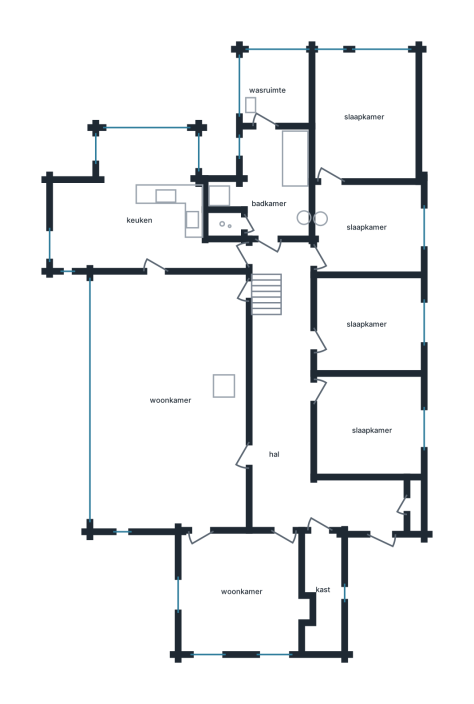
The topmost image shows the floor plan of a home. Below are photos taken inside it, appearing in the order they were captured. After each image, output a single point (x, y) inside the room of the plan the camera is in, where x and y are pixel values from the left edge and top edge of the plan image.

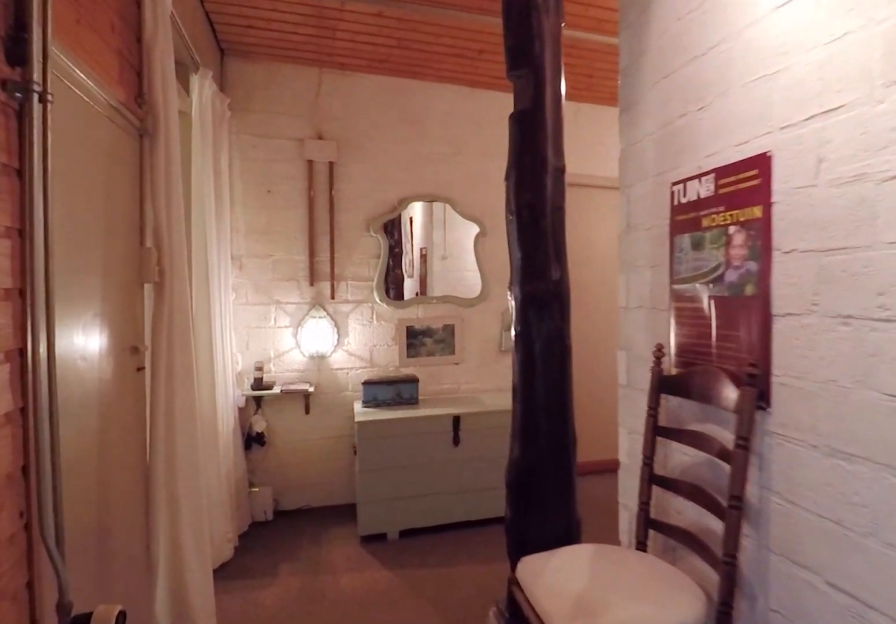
(300, 416)
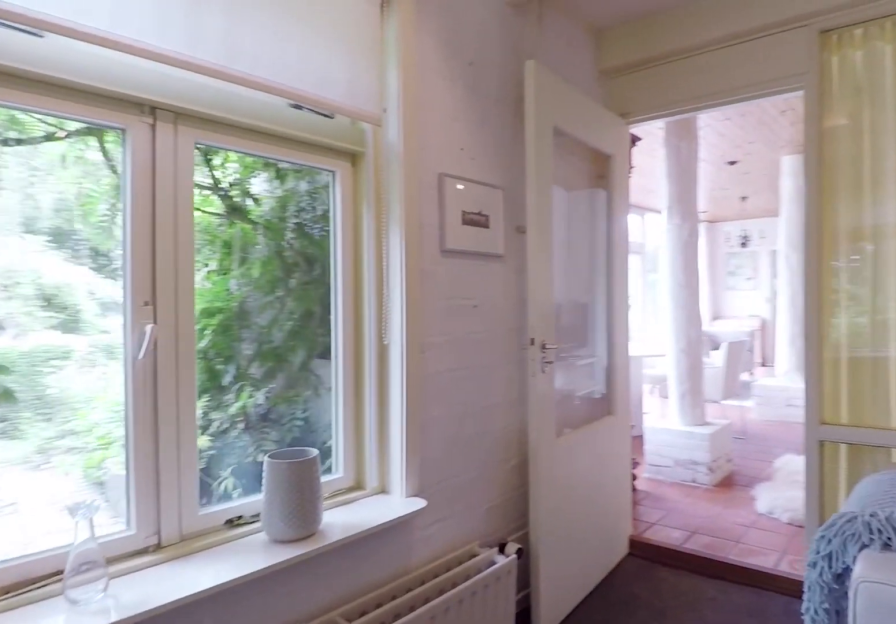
(241, 591)
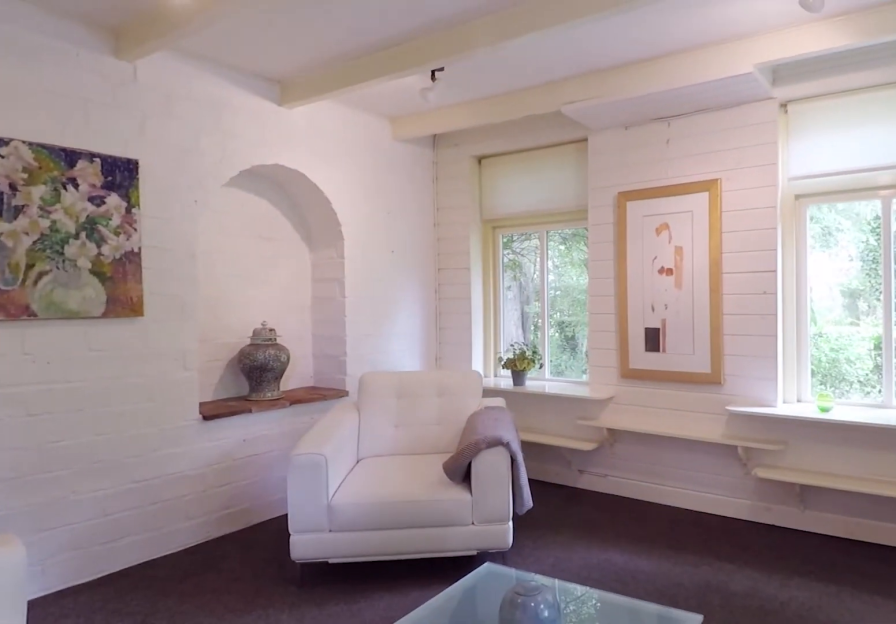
(241, 591)
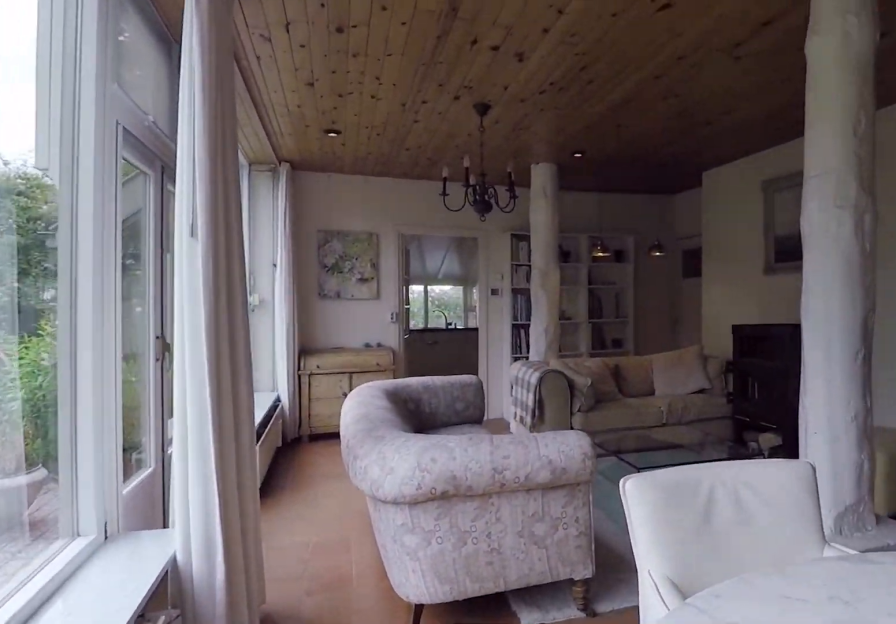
(171, 400)
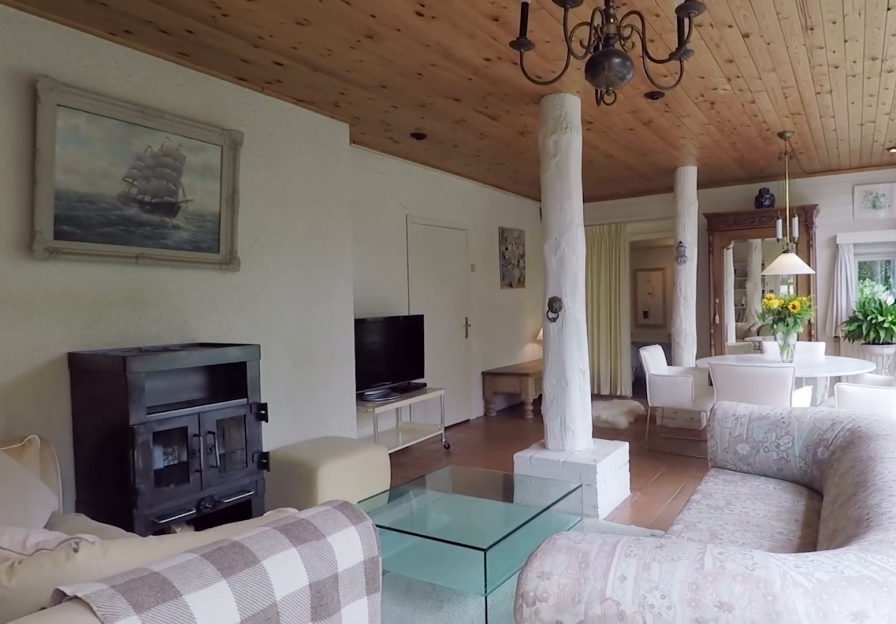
(171, 400)
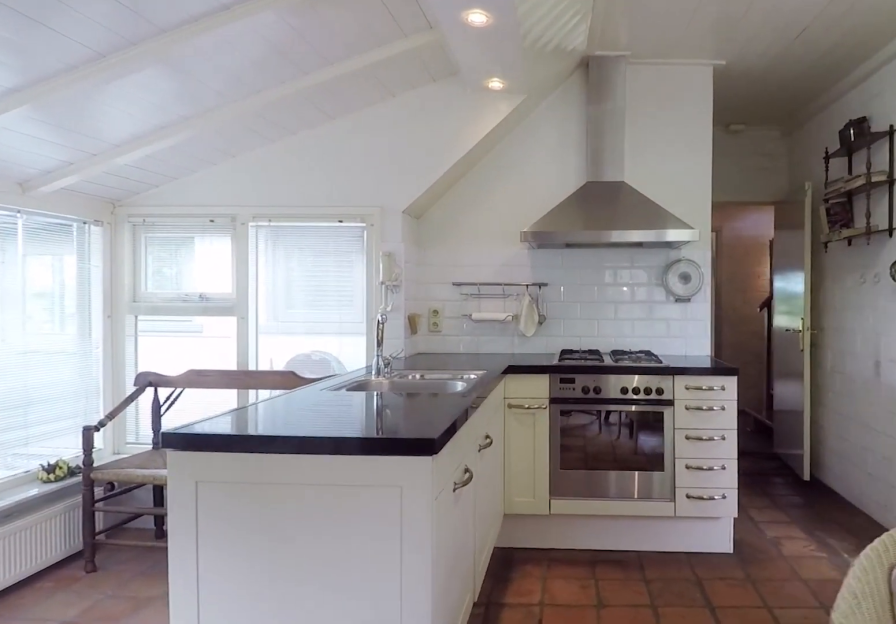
(140, 209)
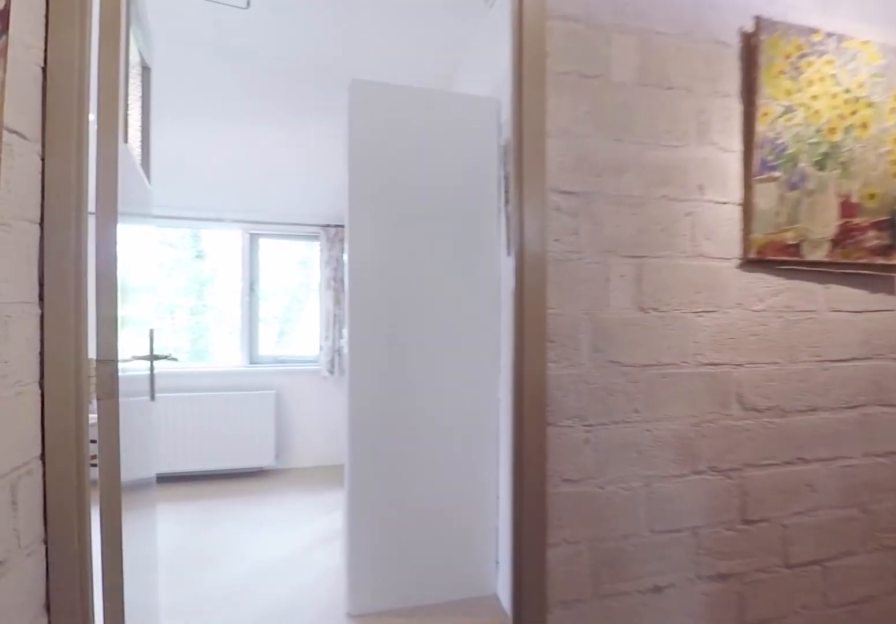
(300, 416)
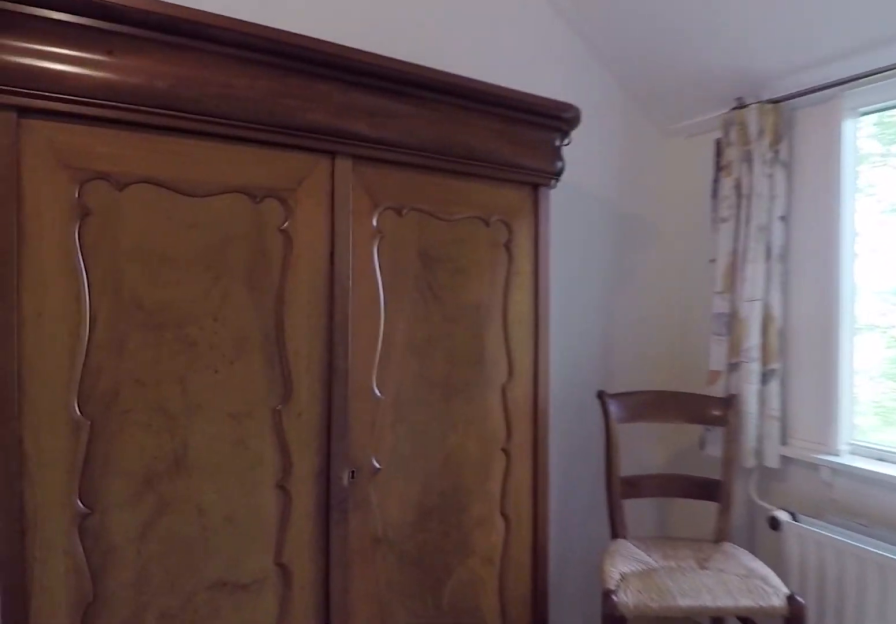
(367, 228)
